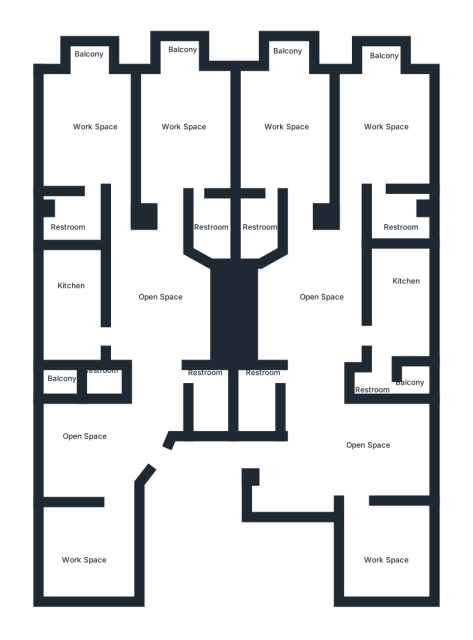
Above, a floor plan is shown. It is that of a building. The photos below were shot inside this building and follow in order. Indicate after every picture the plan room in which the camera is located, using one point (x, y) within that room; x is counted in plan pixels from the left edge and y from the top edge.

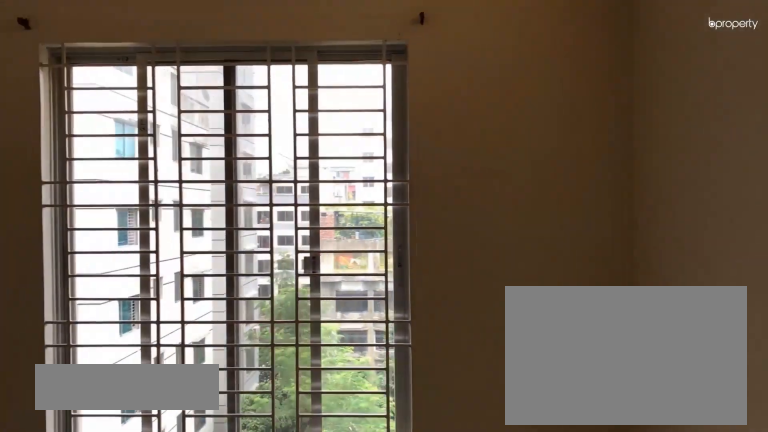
(110, 446)
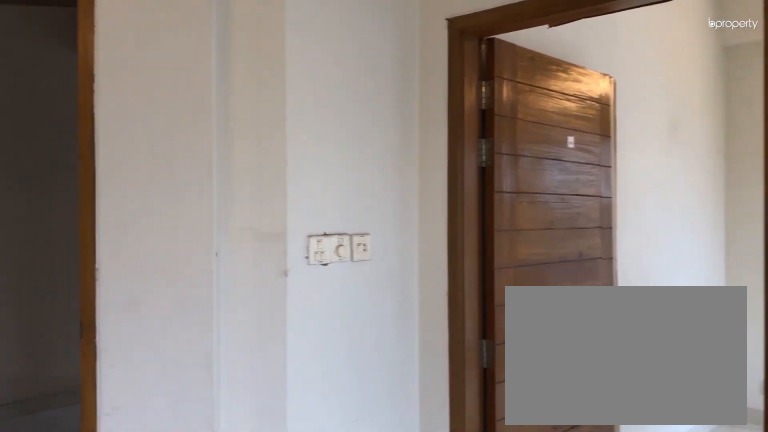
(110, 446)
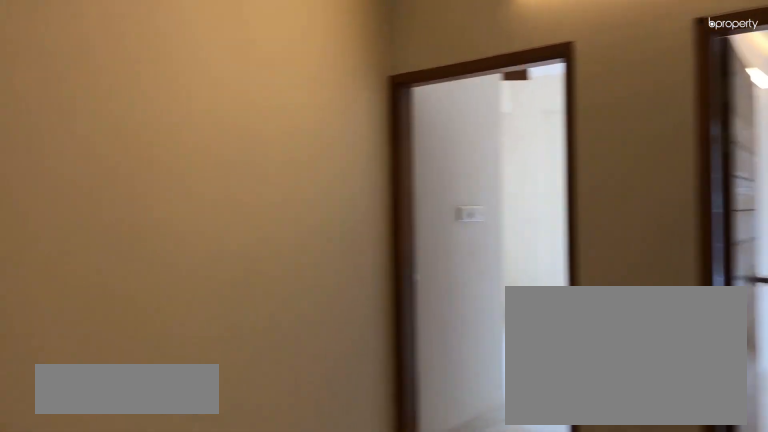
(157, 317)
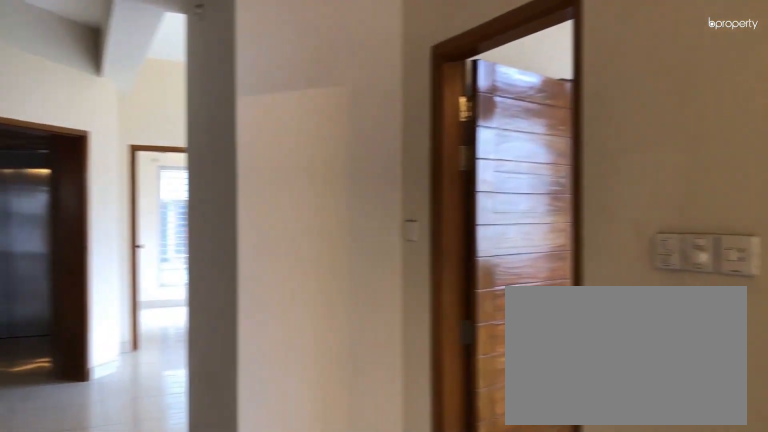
(157, 317)
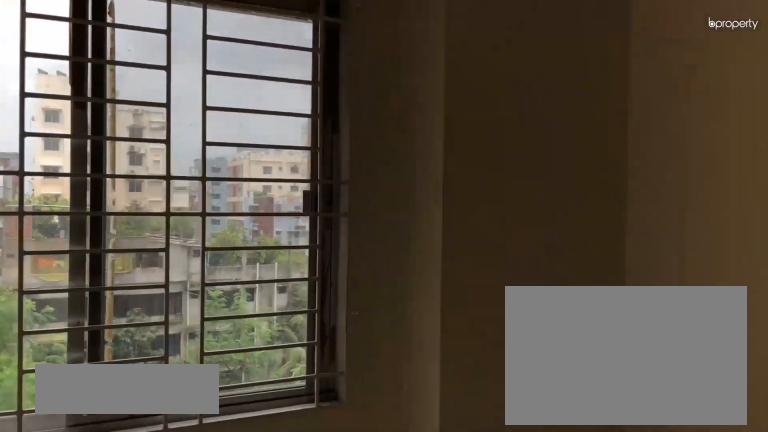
(96, 550)
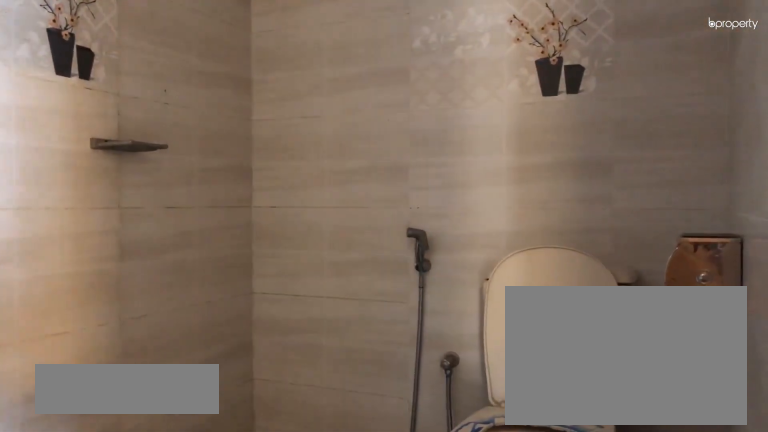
(211, 399)
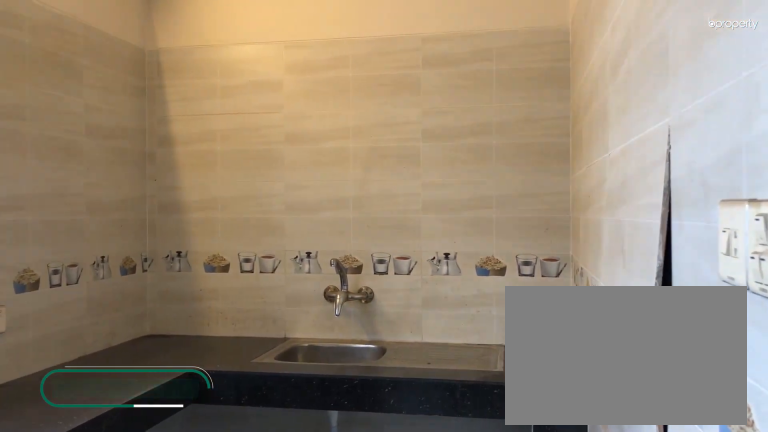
(74, 300)
